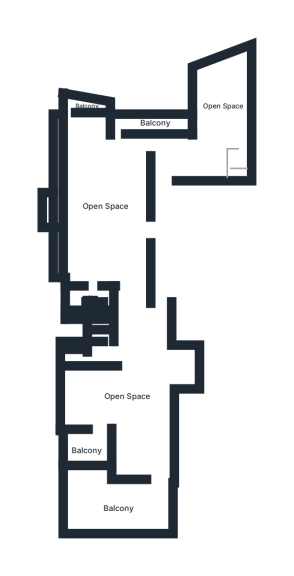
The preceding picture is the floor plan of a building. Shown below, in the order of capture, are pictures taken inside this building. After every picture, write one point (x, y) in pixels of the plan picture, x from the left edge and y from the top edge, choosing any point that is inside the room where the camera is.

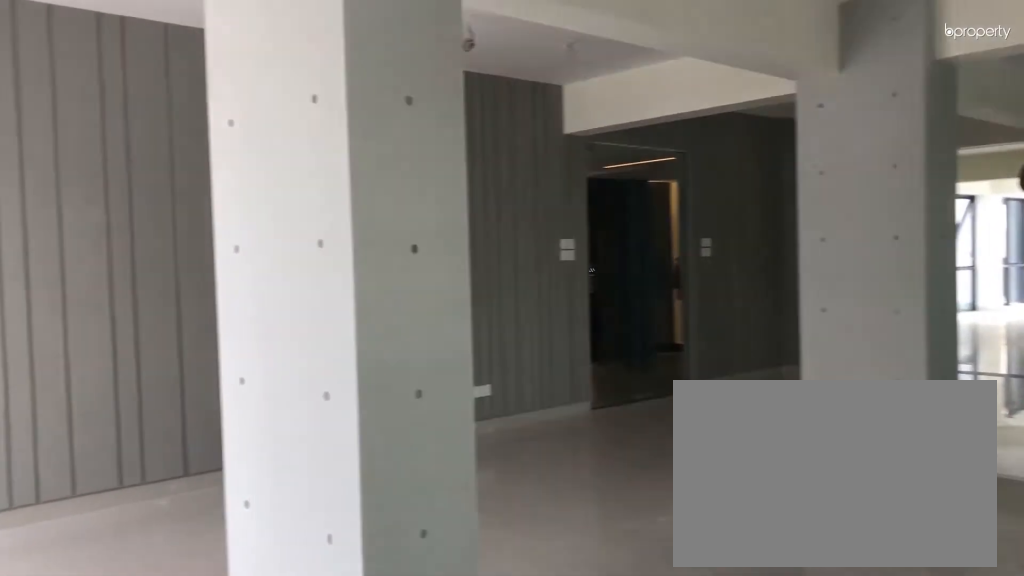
(110, 211)
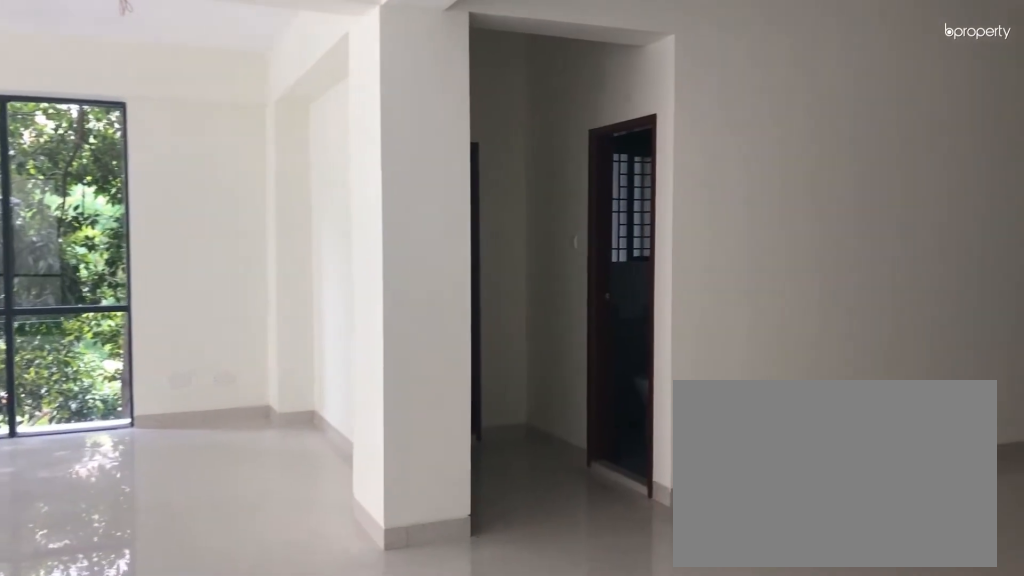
(125, 392)
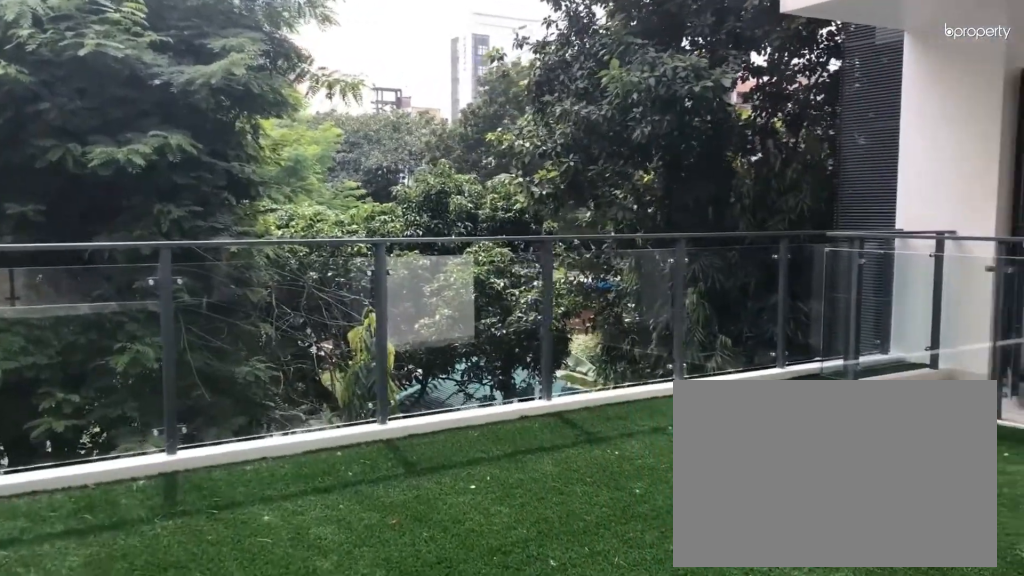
(113, 512)
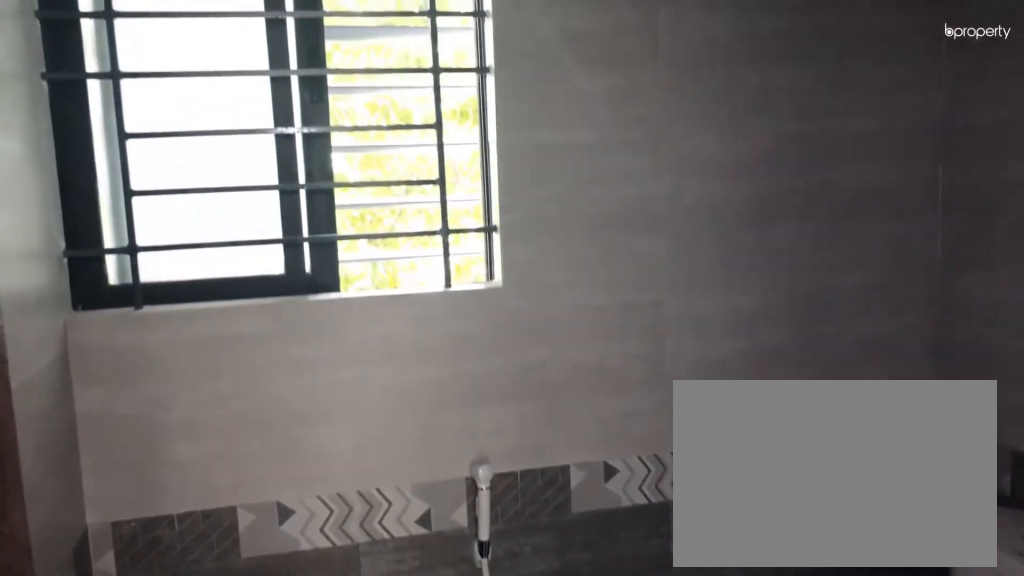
(74, 352)
